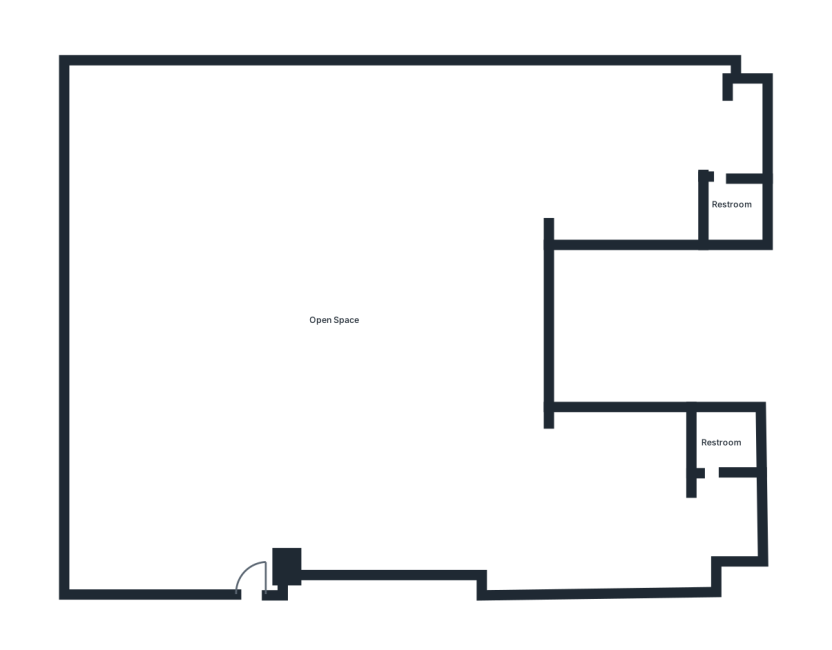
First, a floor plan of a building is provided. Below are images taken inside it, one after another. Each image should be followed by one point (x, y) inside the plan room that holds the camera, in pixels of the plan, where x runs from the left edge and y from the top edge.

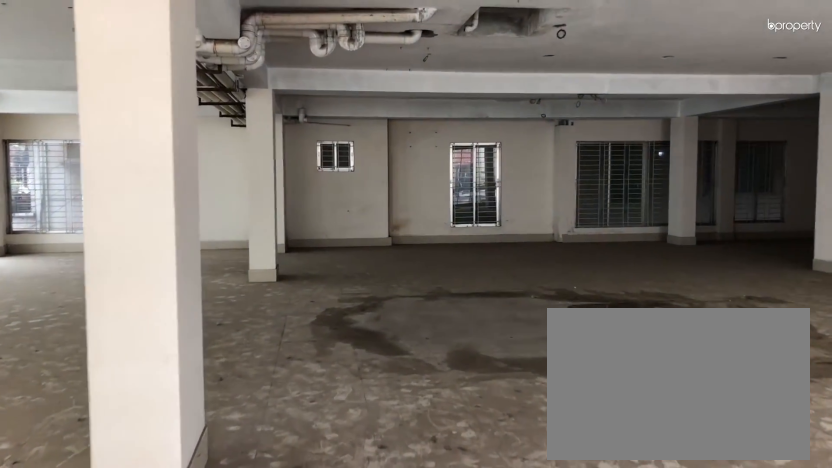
(256, 526)
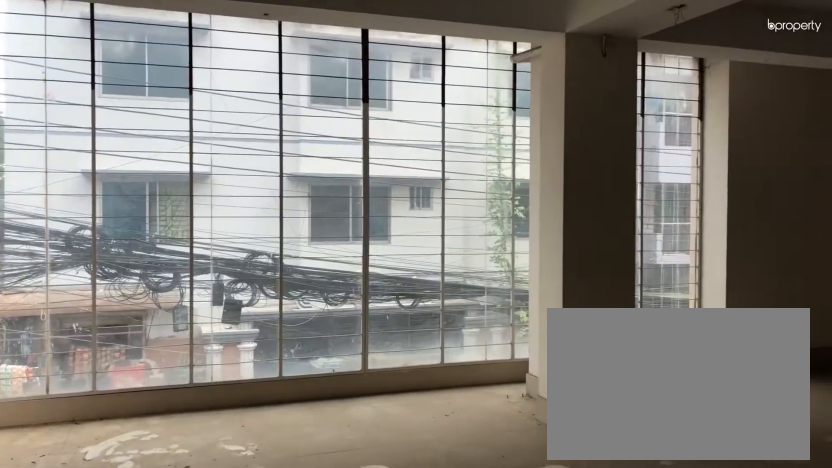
(337, 320)
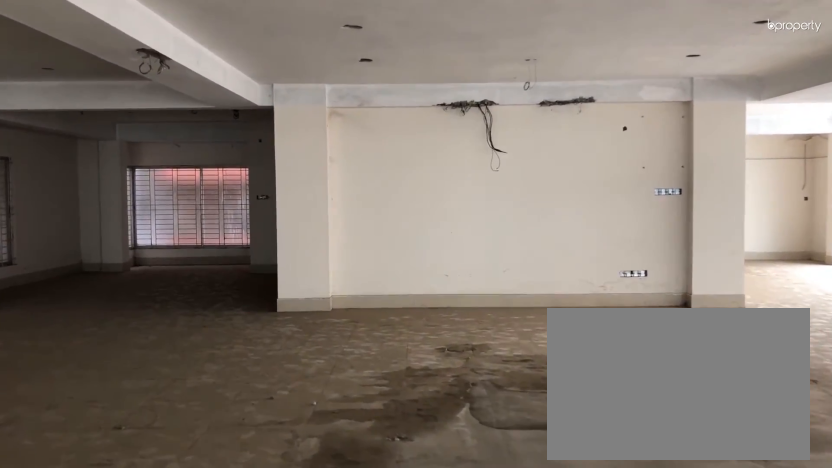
(337, 320)
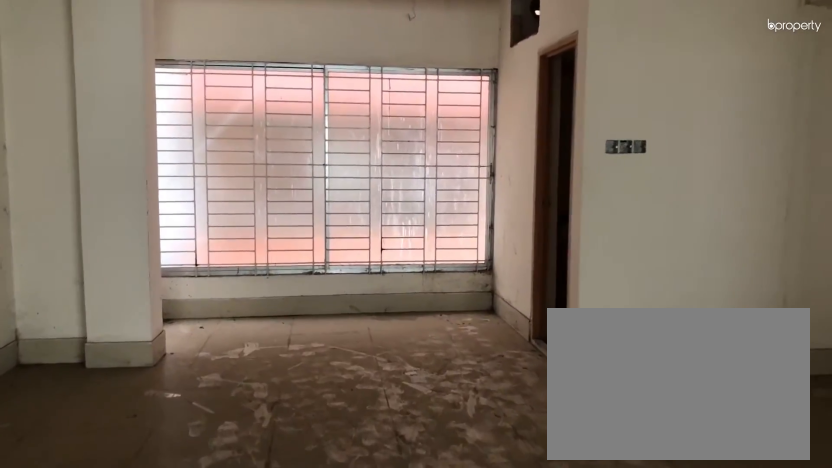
(576, 146)
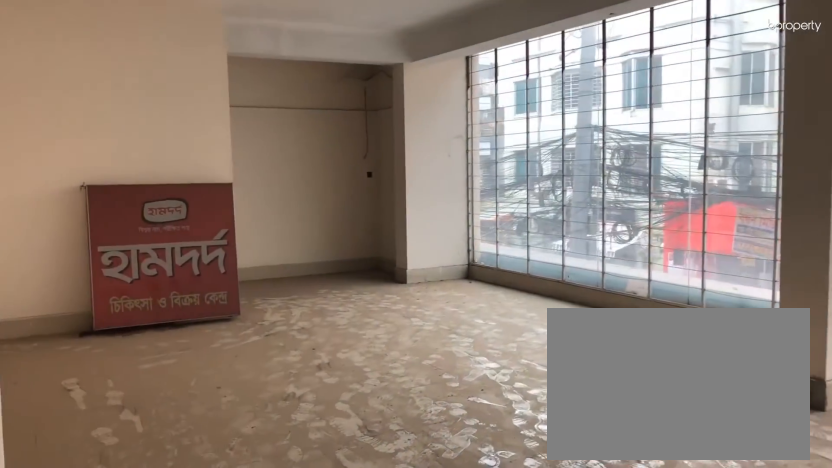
(609, 499)
